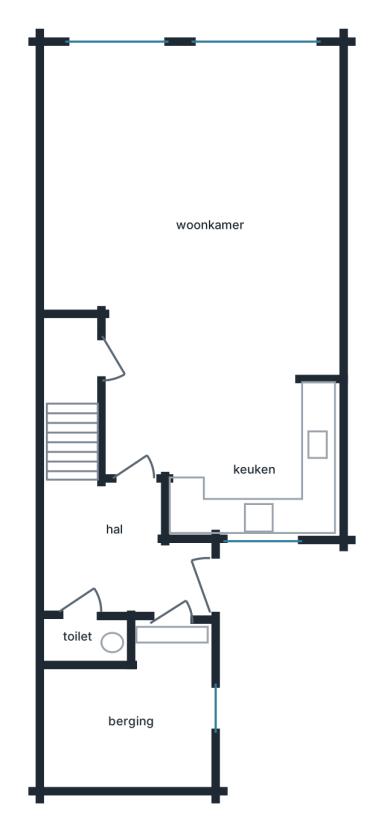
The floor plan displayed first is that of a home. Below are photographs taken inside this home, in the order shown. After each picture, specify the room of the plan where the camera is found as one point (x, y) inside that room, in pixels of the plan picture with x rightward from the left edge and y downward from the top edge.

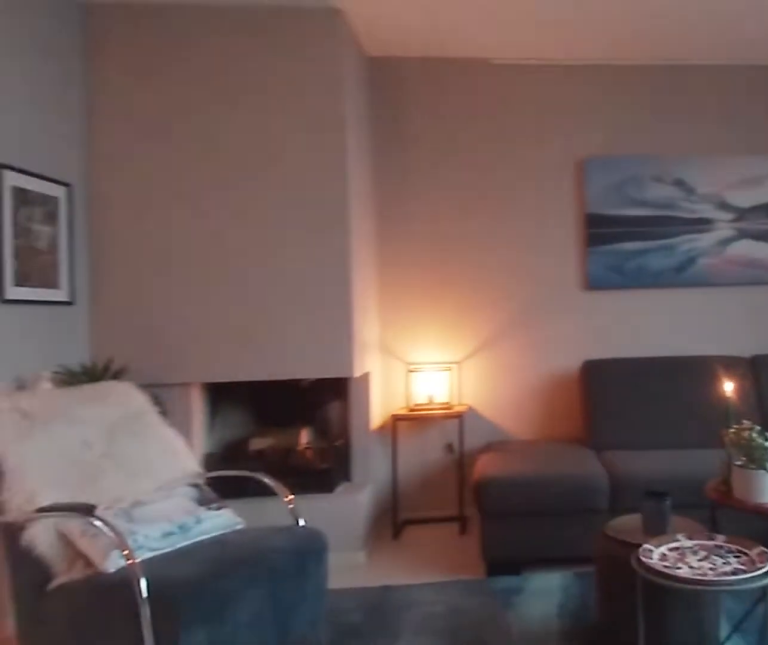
(136, 159)
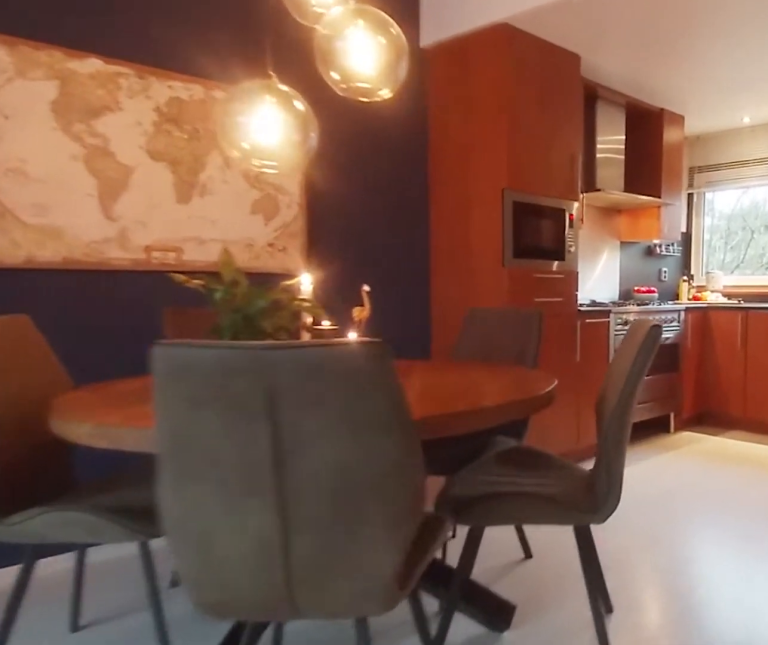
(136, 159)
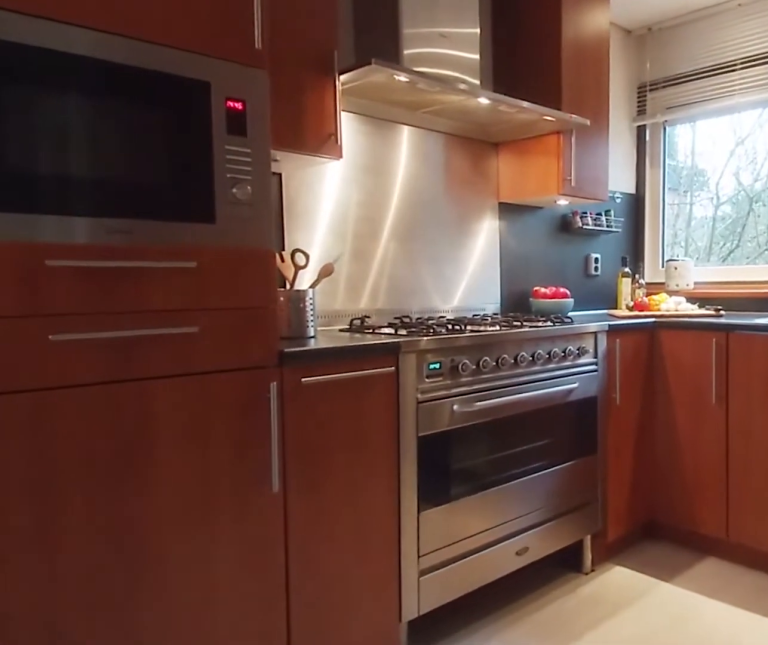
(256, 473)
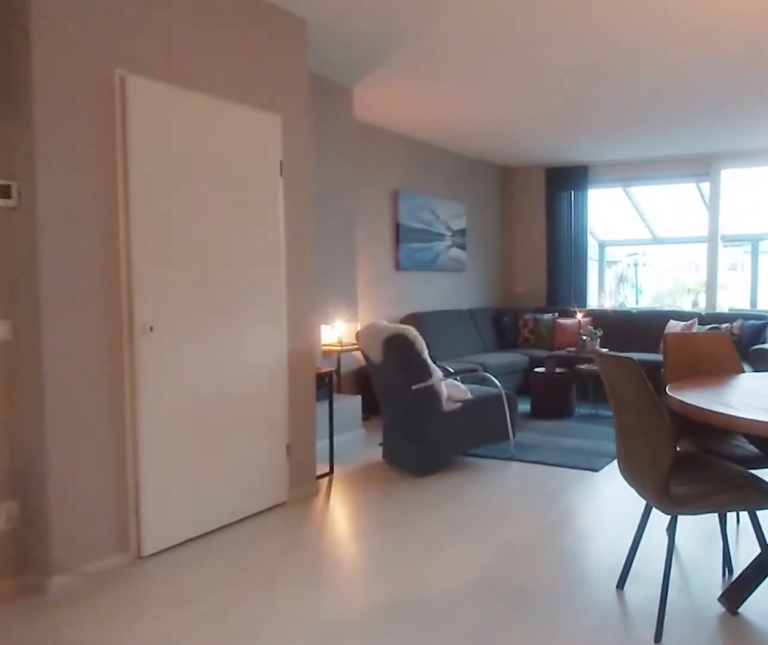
(133, 165)
